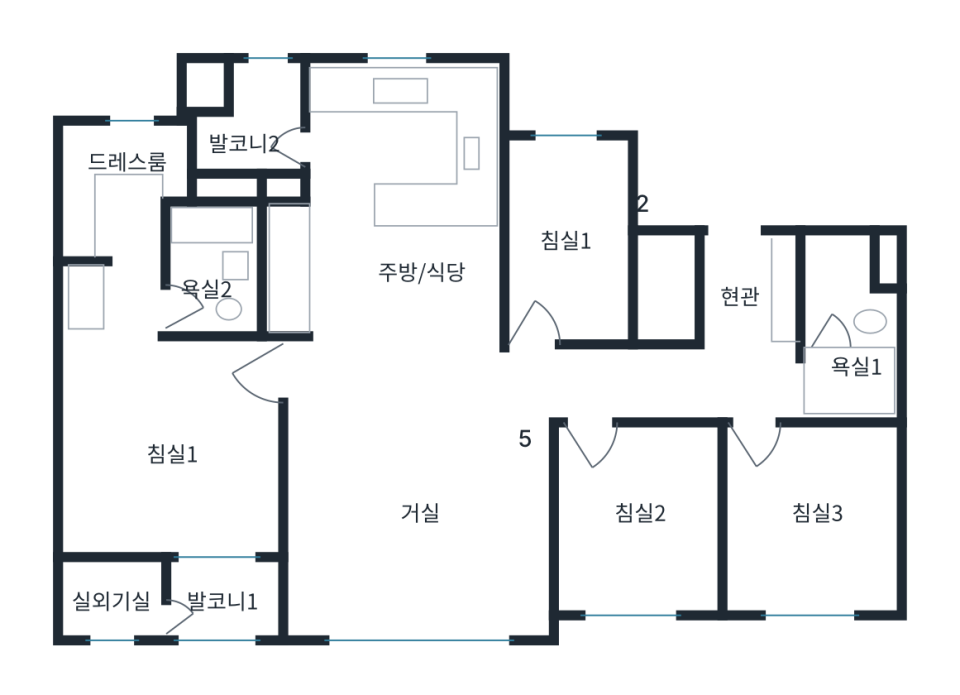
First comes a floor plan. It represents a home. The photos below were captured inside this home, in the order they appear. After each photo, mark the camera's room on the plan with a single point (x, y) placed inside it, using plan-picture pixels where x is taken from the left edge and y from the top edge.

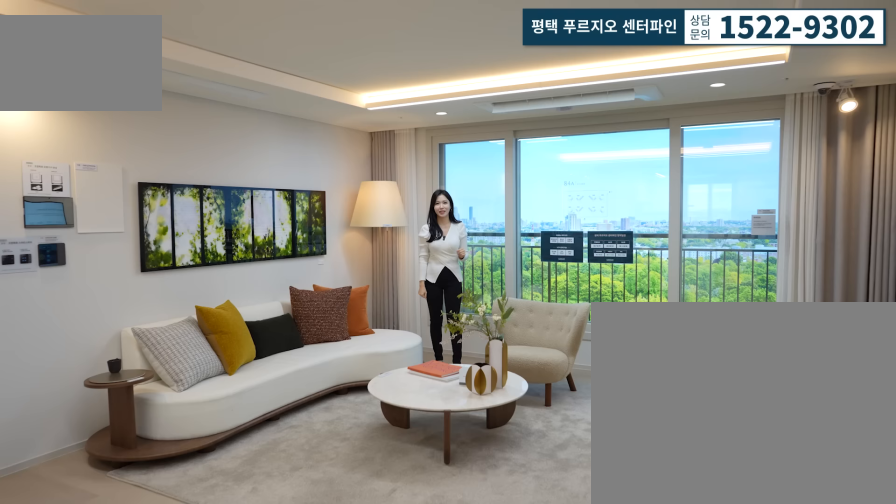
(411, 535)
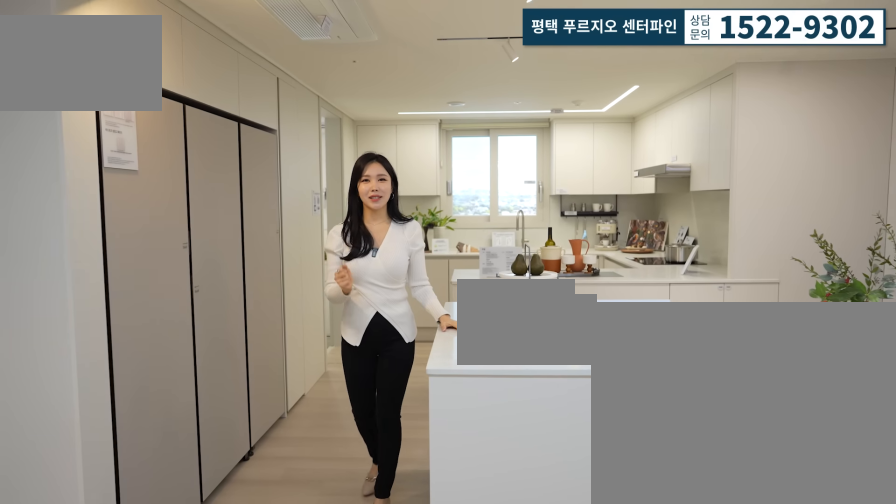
(411, 232)
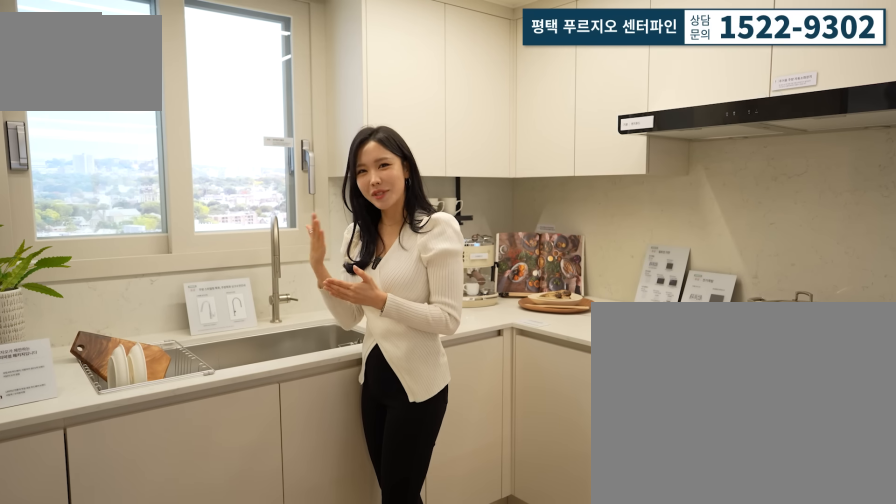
(411, 232)
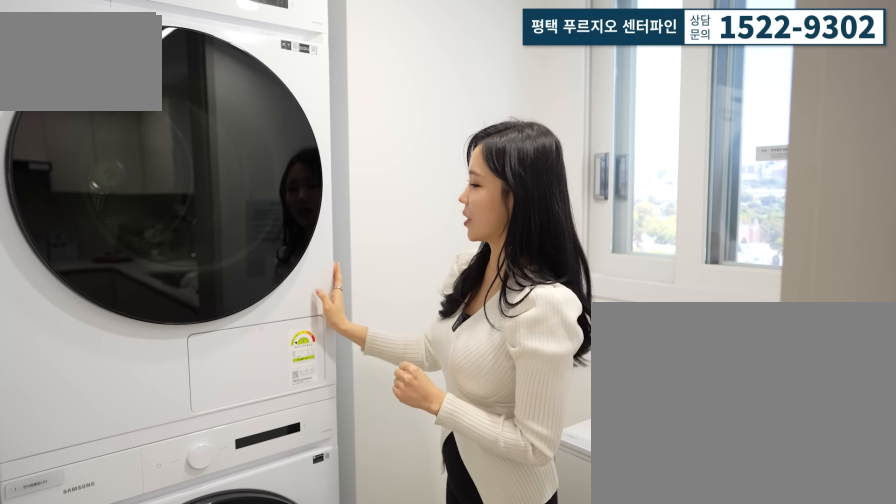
(239, 117)
